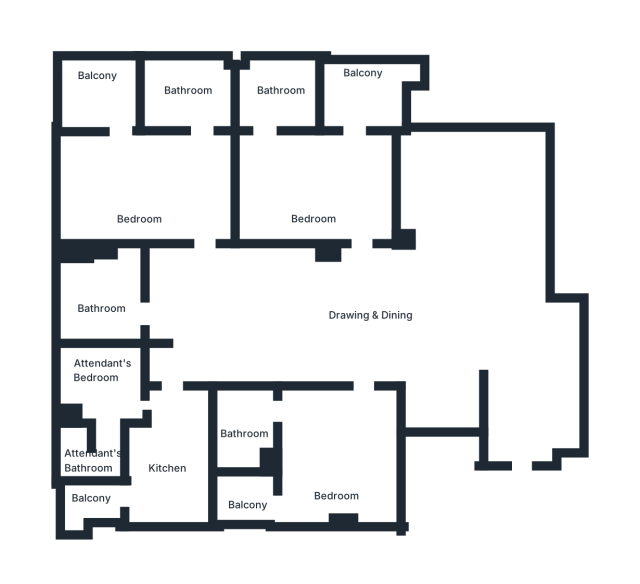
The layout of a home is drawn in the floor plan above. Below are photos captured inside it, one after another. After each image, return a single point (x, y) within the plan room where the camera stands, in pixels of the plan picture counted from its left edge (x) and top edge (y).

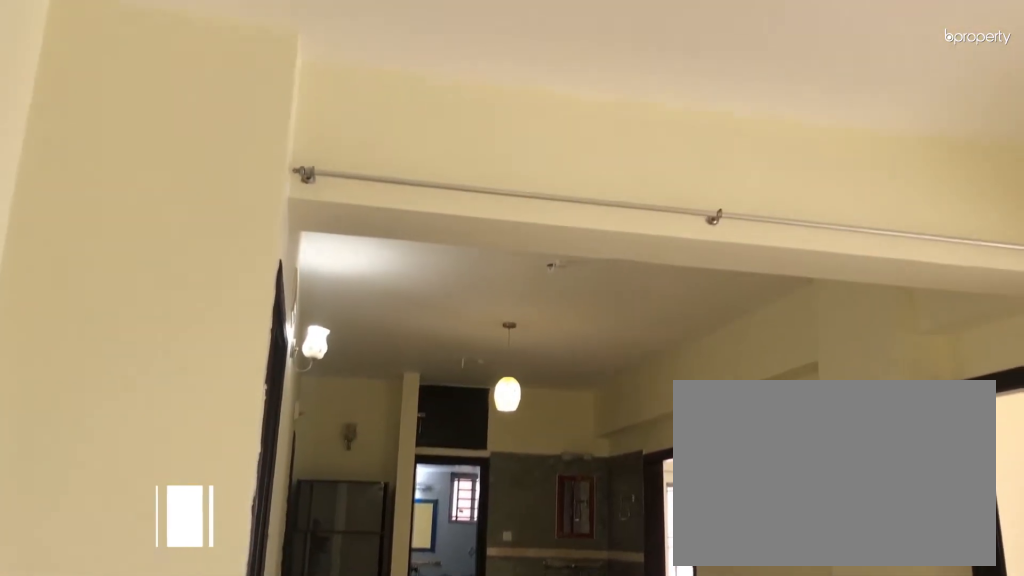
(403, 325)
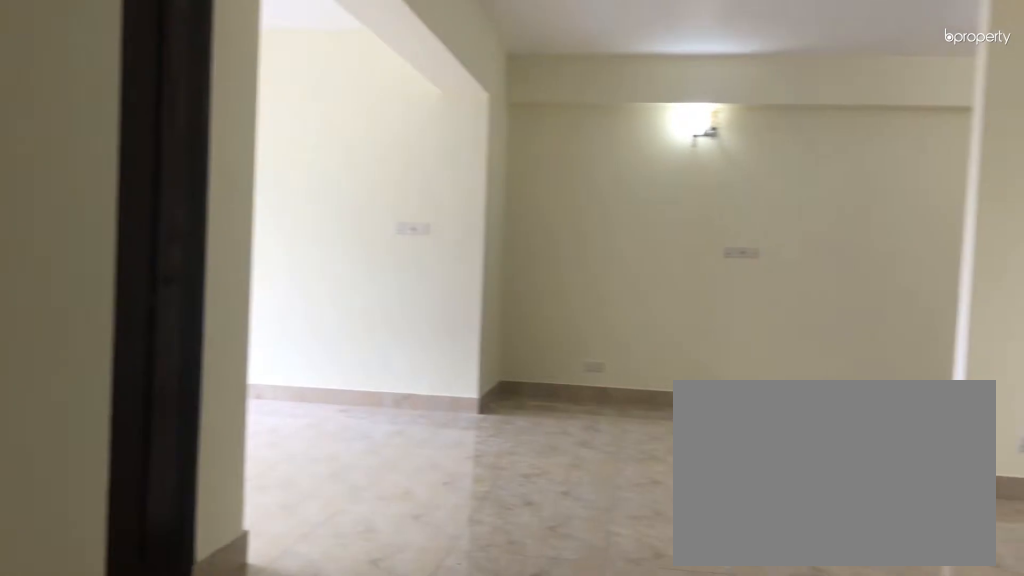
(404, 325)
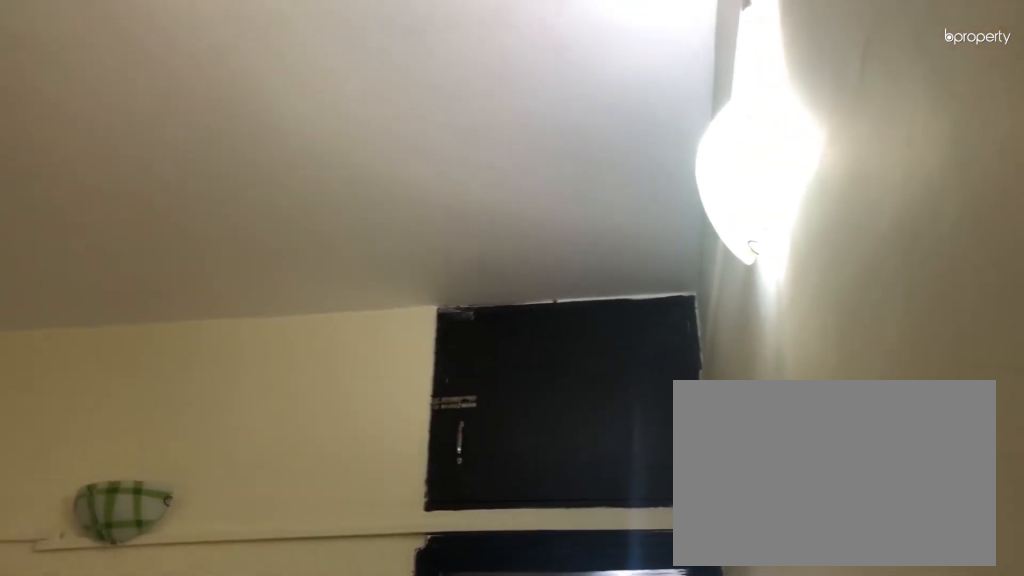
(333, 448)
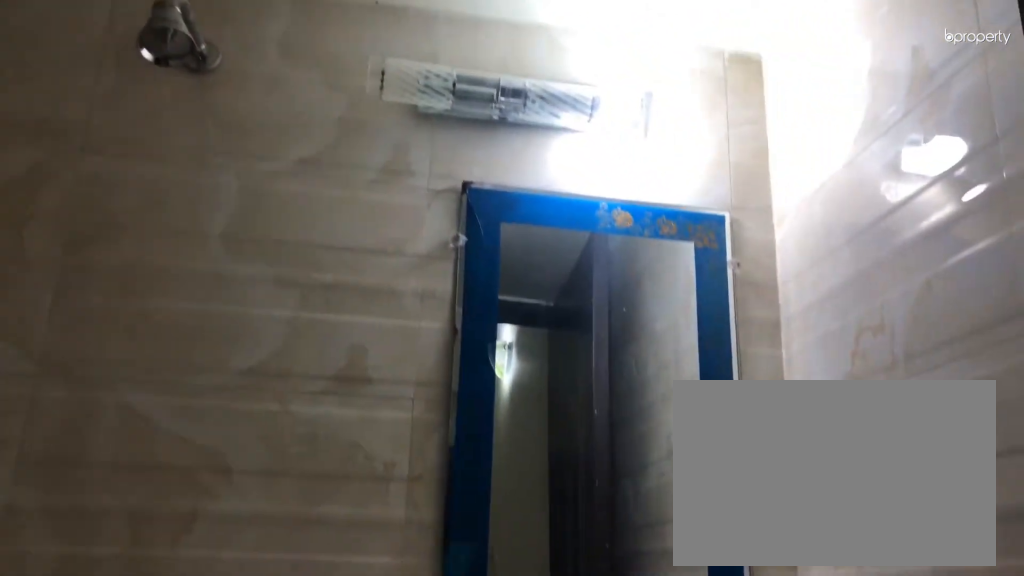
(243, 436)
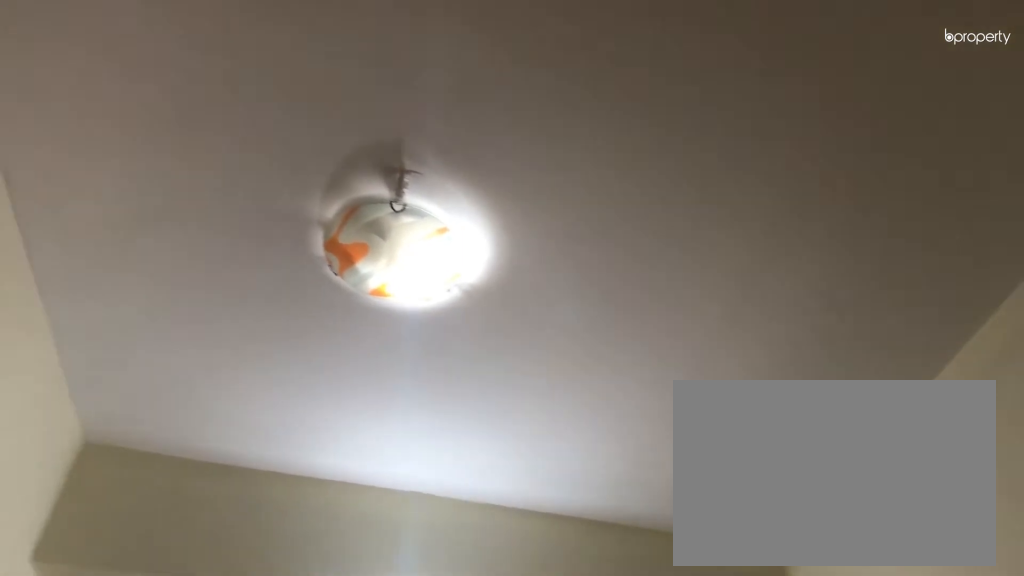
(173, 462)
